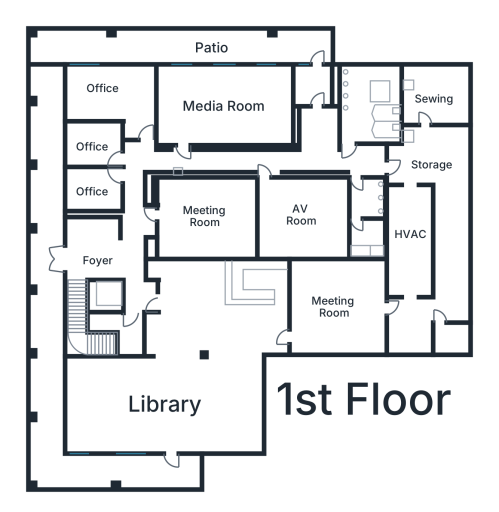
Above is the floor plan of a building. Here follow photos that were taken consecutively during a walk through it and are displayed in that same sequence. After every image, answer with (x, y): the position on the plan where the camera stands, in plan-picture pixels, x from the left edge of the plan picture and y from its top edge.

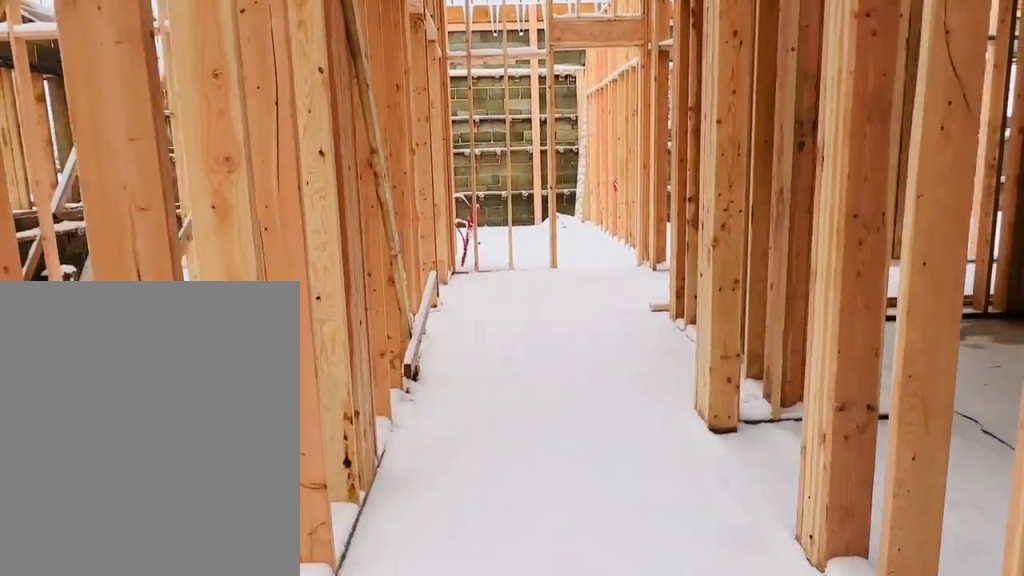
(127, 233)
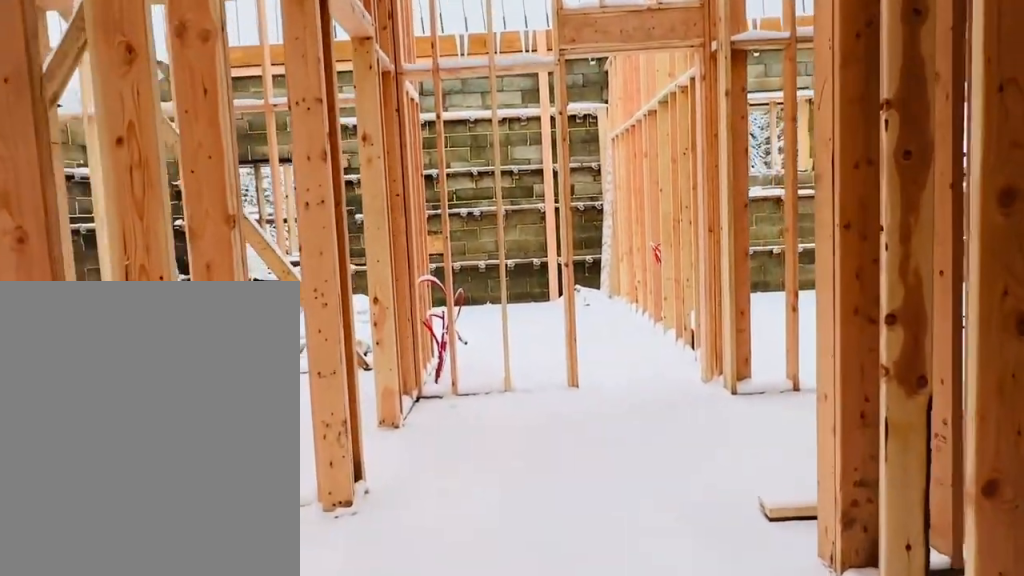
(131, 197)
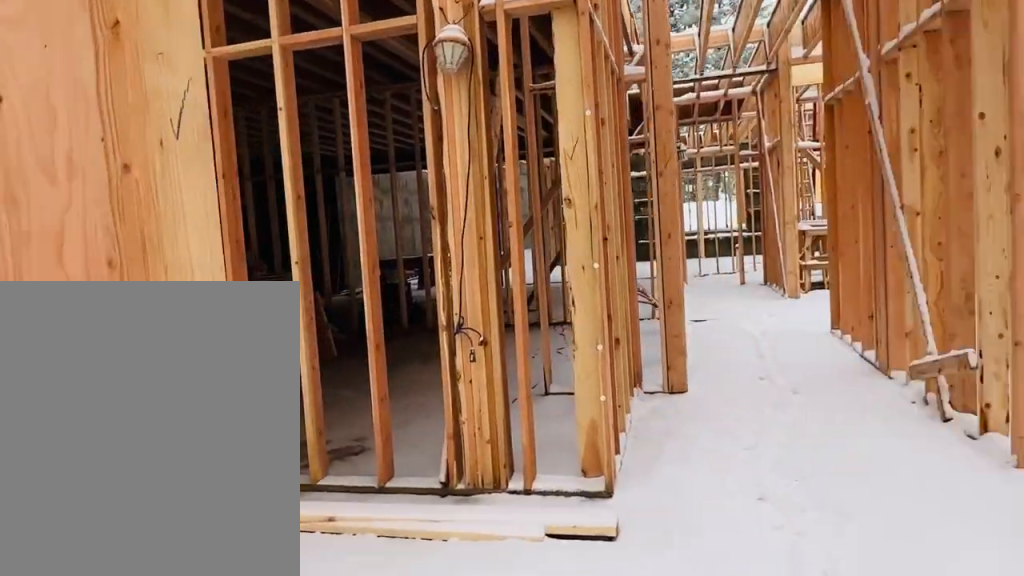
(133, 124)
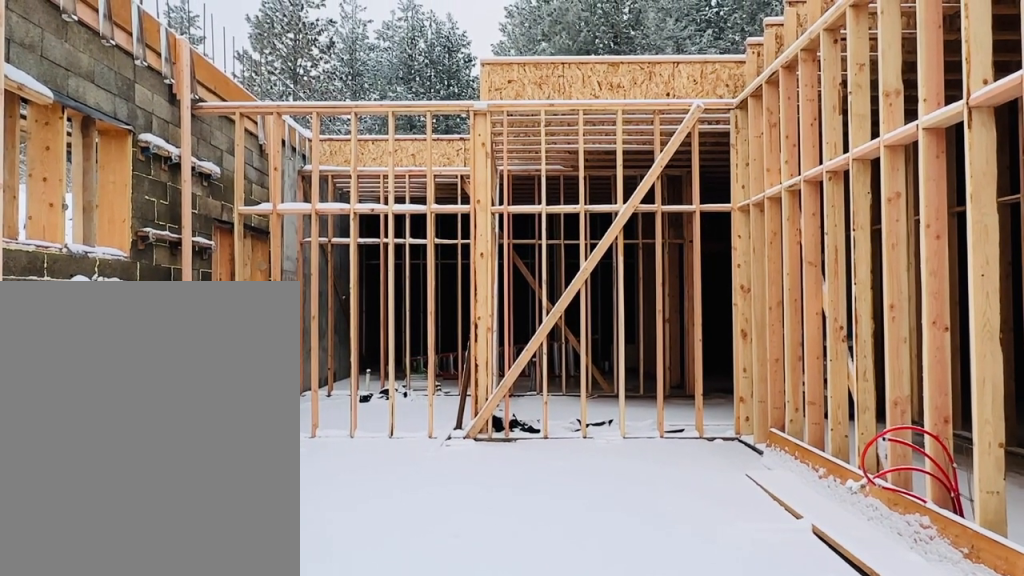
(195, 103)
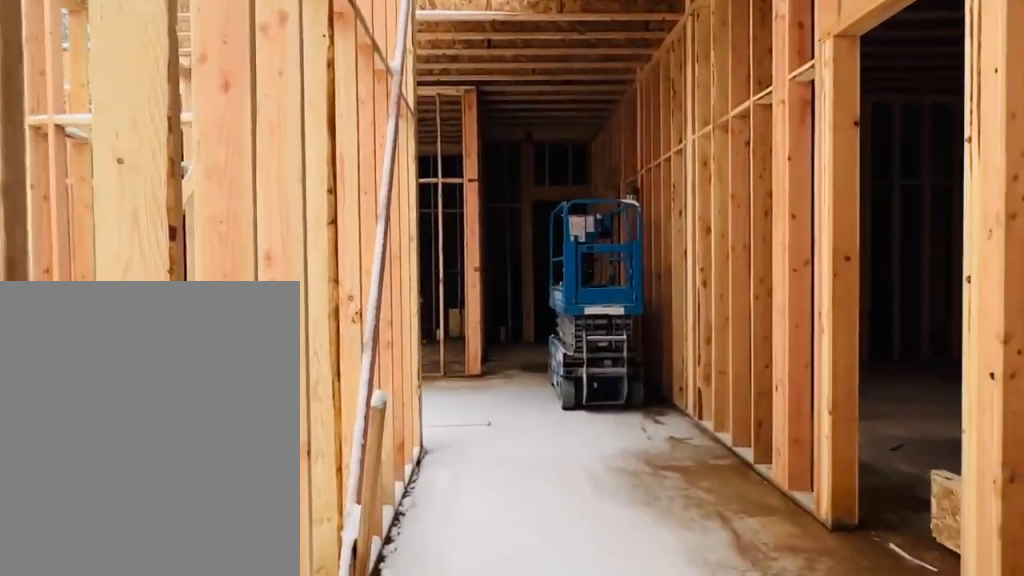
(207, 148)
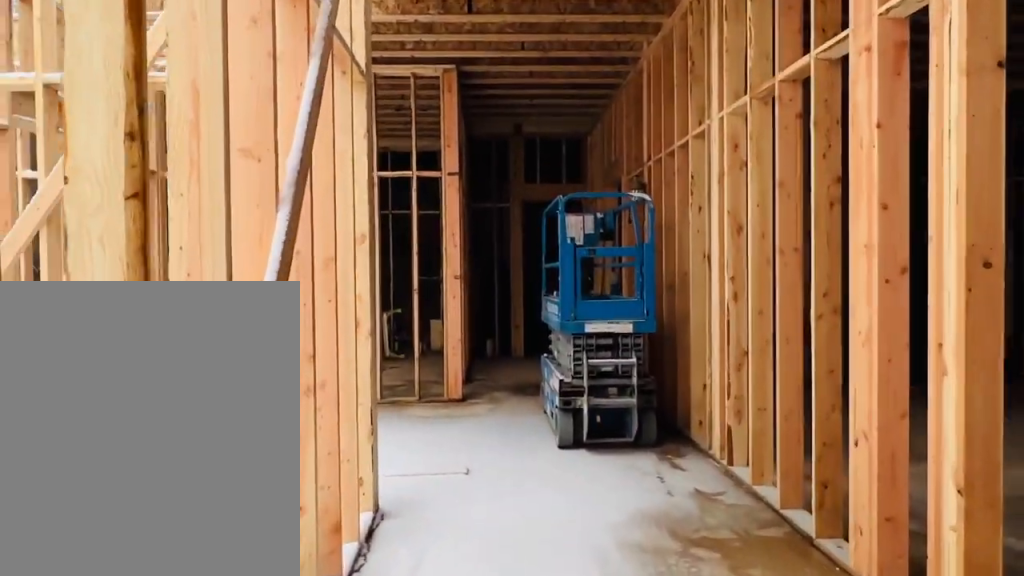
(228, 148)
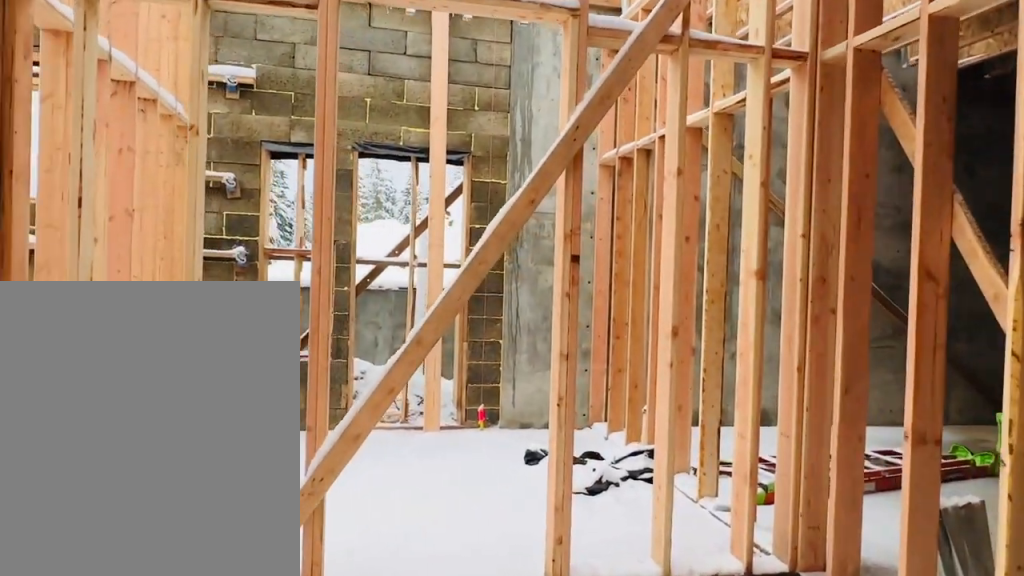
(316, 144)
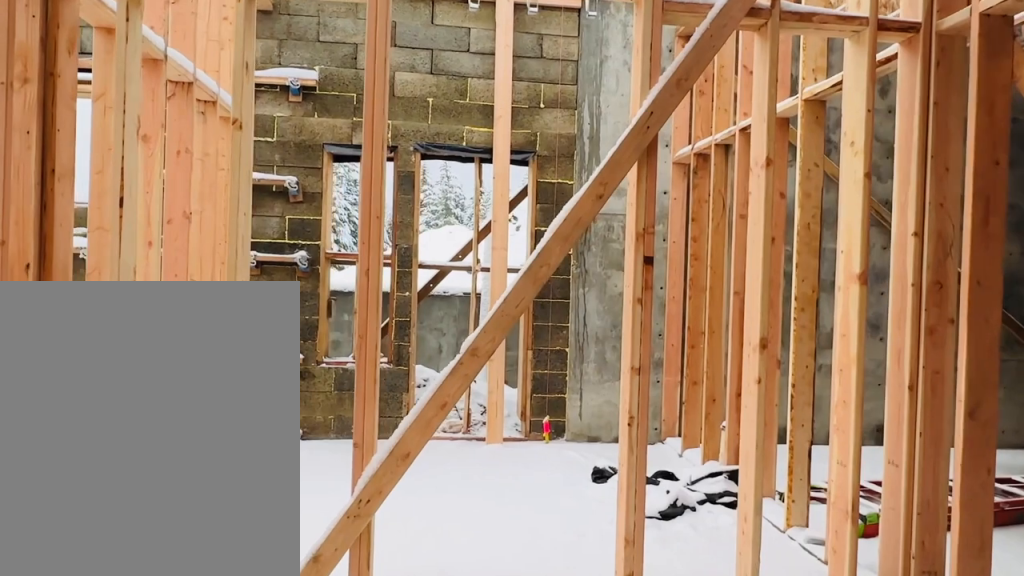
(317, 139)
